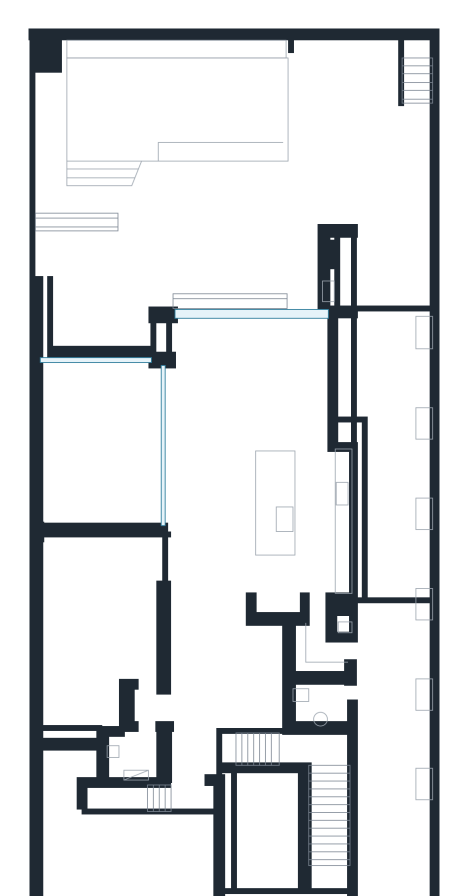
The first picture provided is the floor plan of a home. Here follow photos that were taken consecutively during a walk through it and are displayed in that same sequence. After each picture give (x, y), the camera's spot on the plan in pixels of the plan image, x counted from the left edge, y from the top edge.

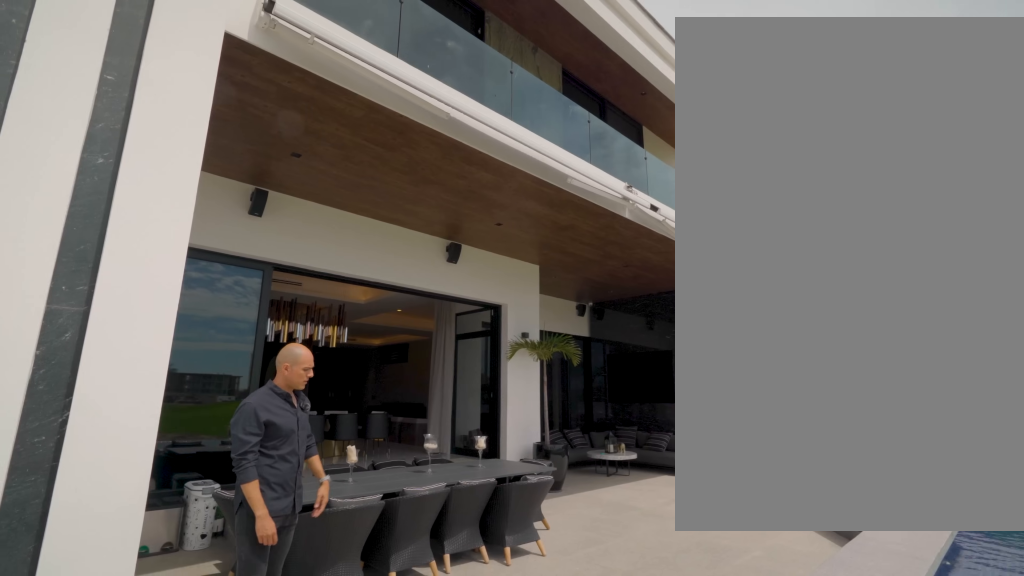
(320, 152)
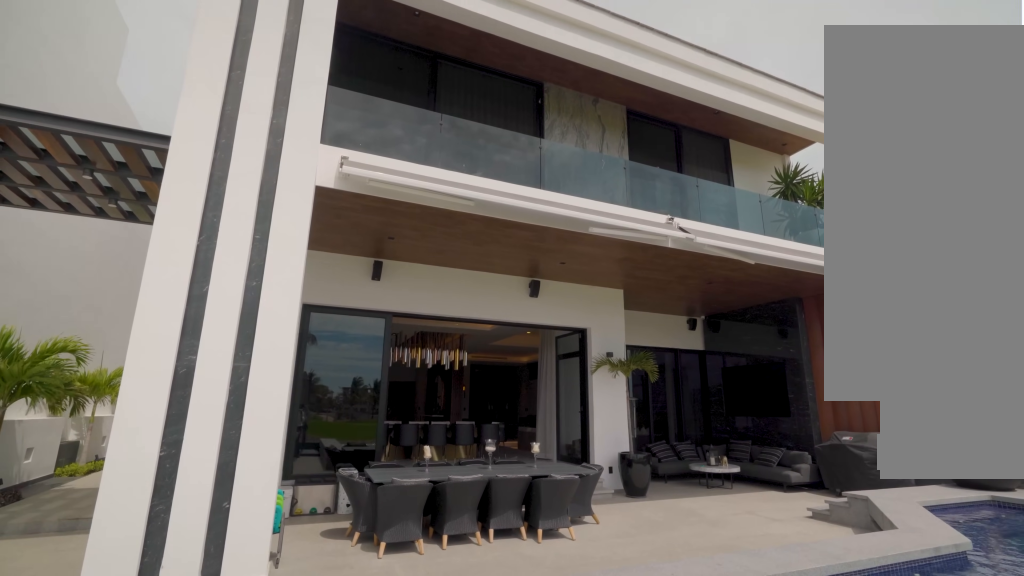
(334, 140)
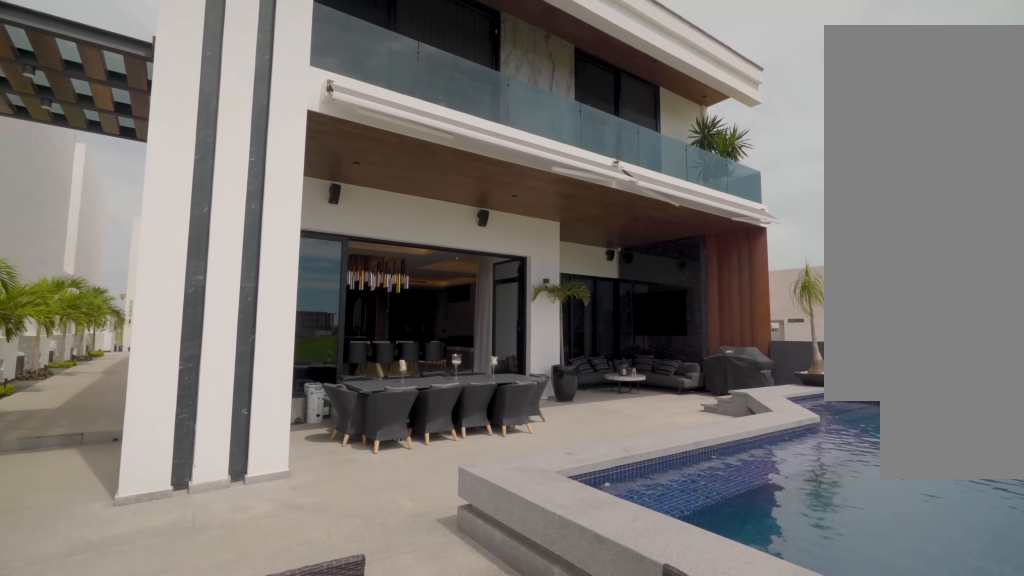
(340, 117)
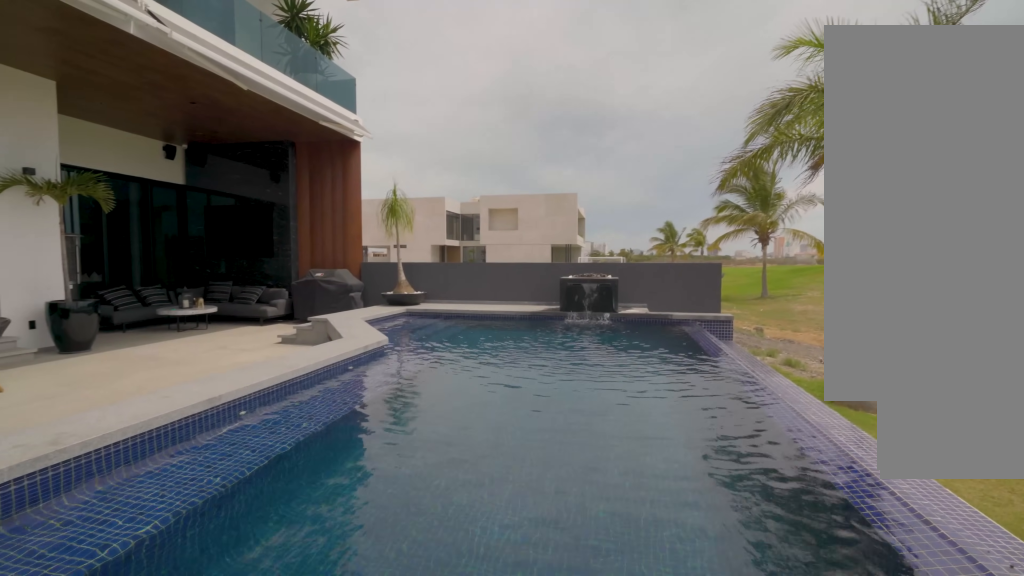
(323, 113)
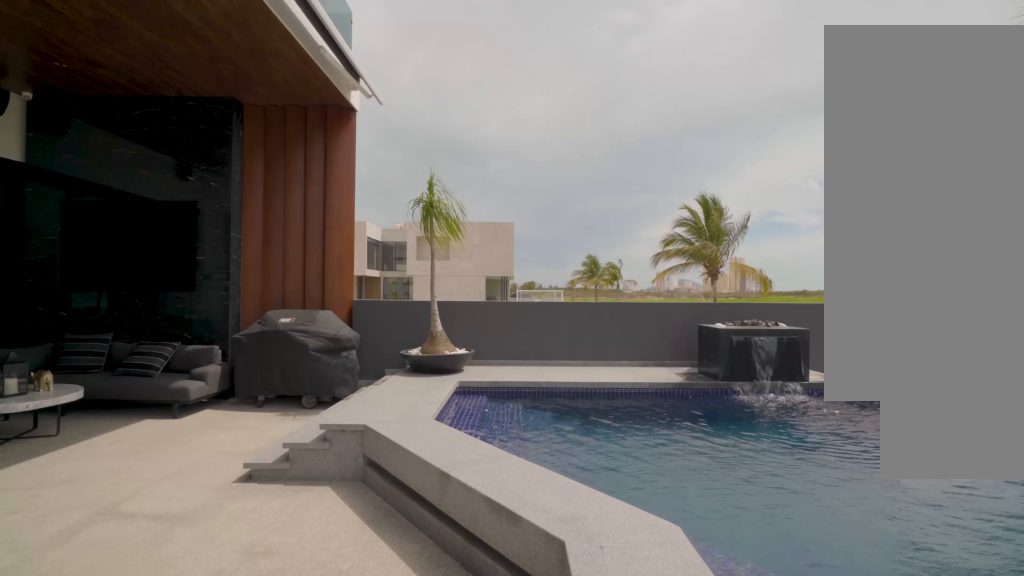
(178, 194)
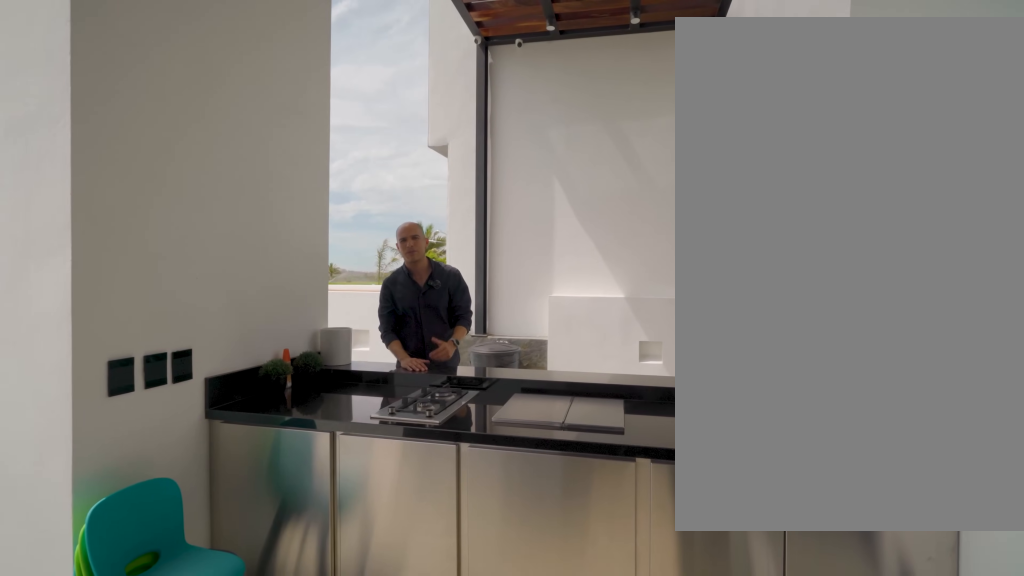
(293, 276)
